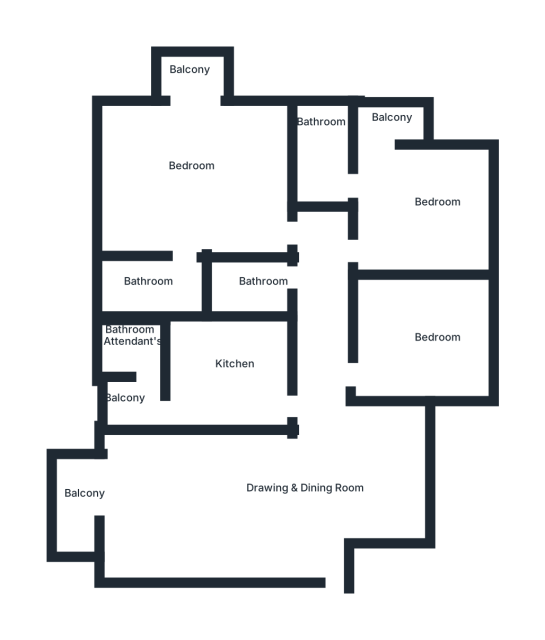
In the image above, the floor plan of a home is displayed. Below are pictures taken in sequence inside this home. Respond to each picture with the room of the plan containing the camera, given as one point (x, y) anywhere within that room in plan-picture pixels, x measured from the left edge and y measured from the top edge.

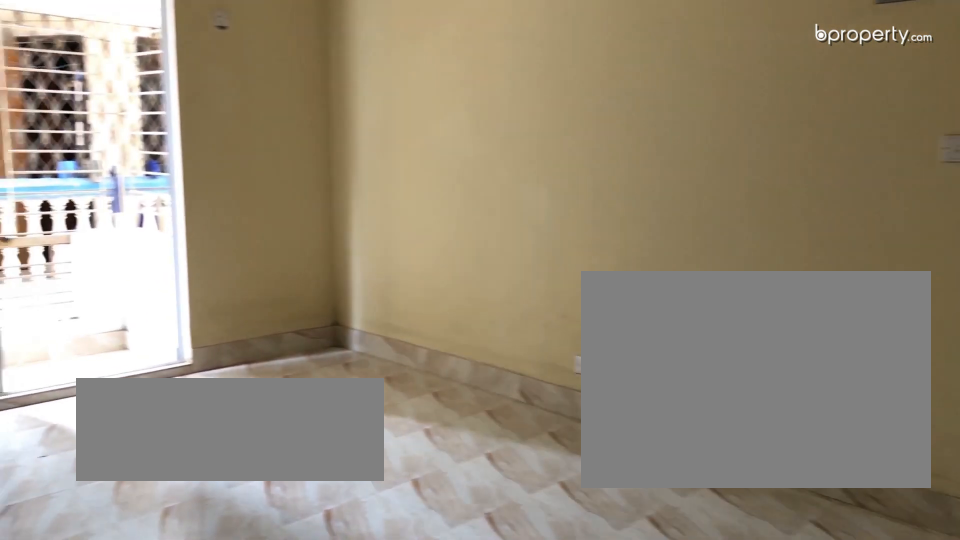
(307, 500)
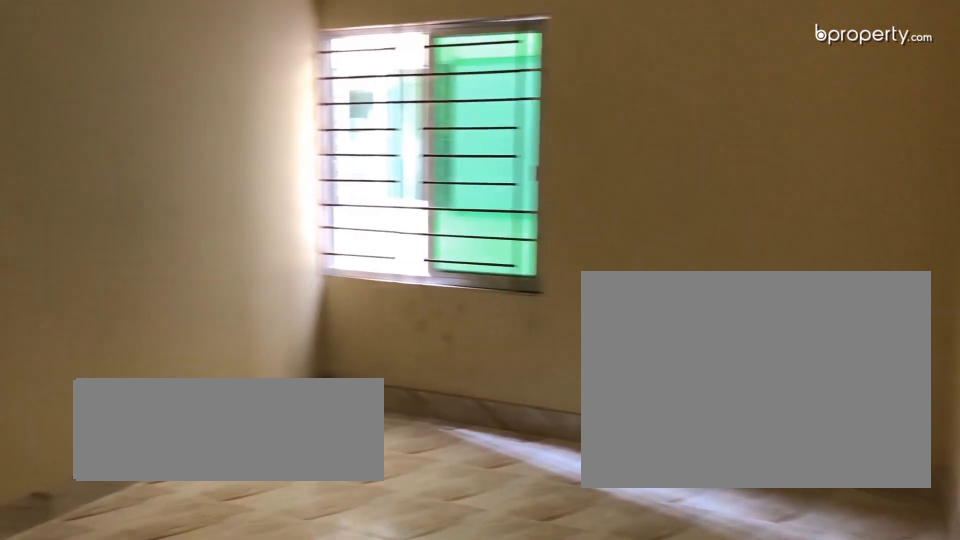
(401, 348)
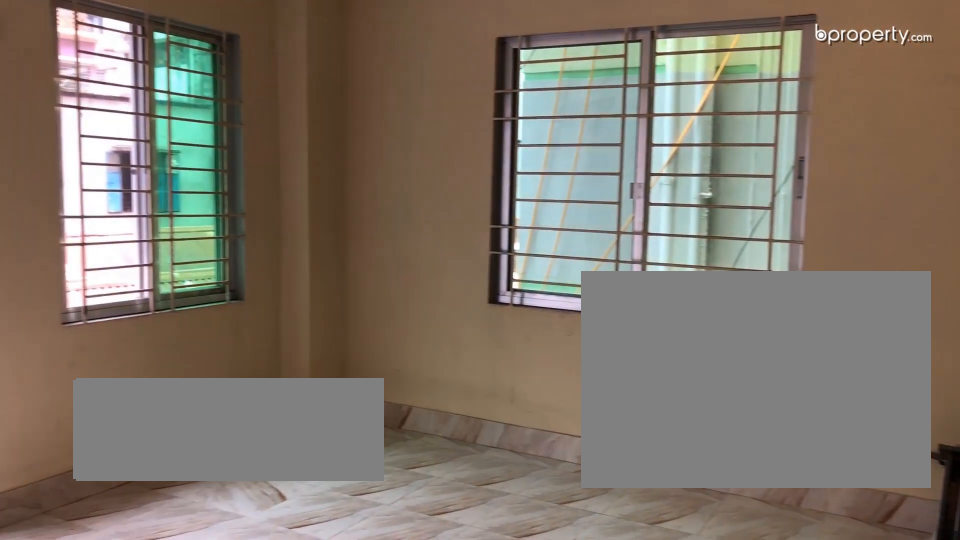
(386, 197)
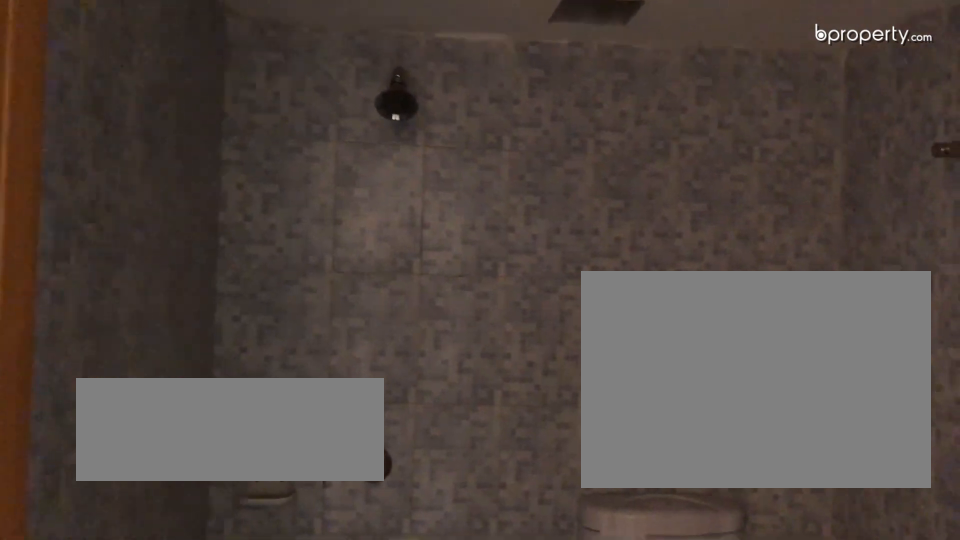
(260, 285)
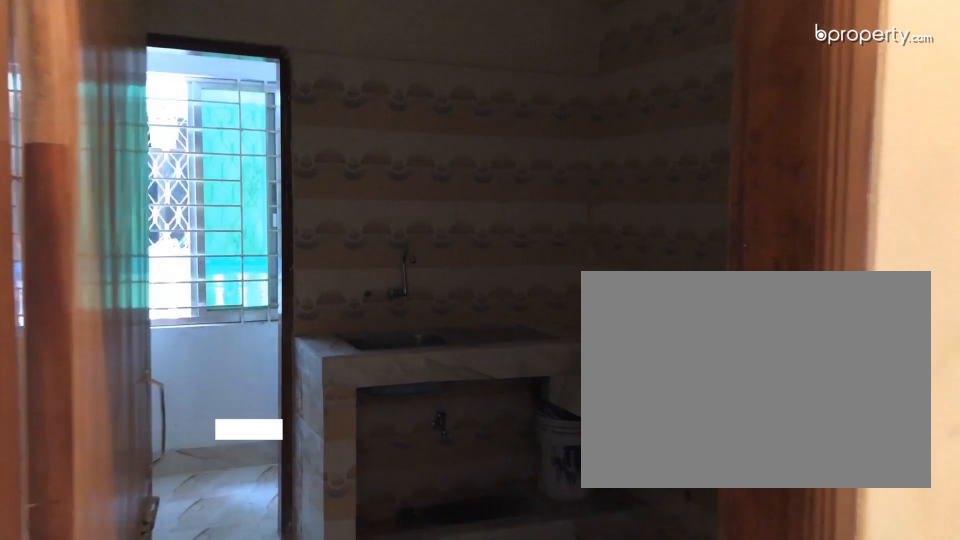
(238, 375)
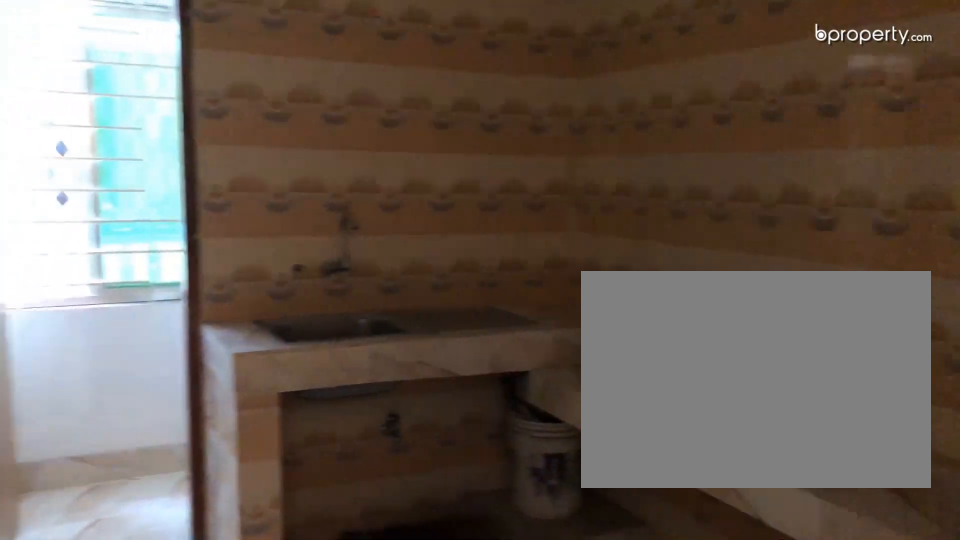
(238, 375)
